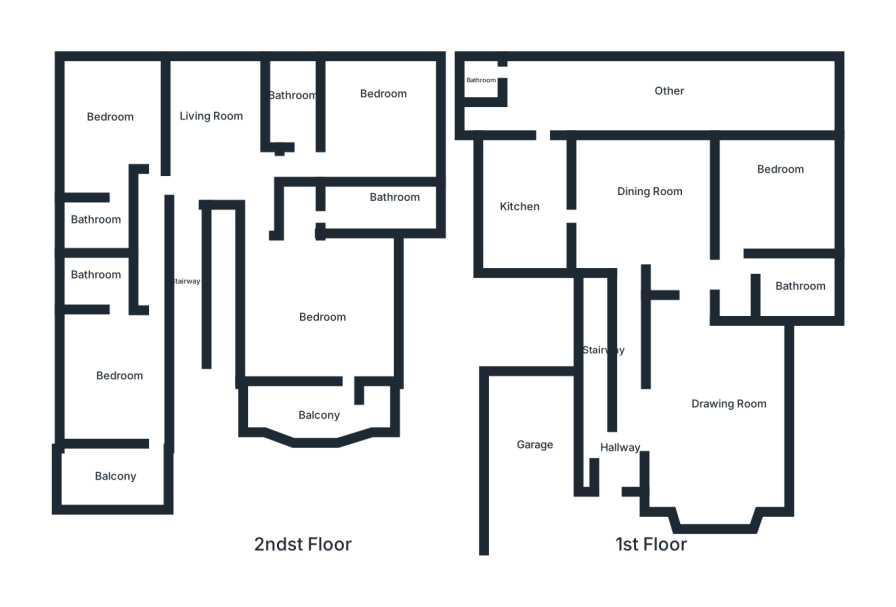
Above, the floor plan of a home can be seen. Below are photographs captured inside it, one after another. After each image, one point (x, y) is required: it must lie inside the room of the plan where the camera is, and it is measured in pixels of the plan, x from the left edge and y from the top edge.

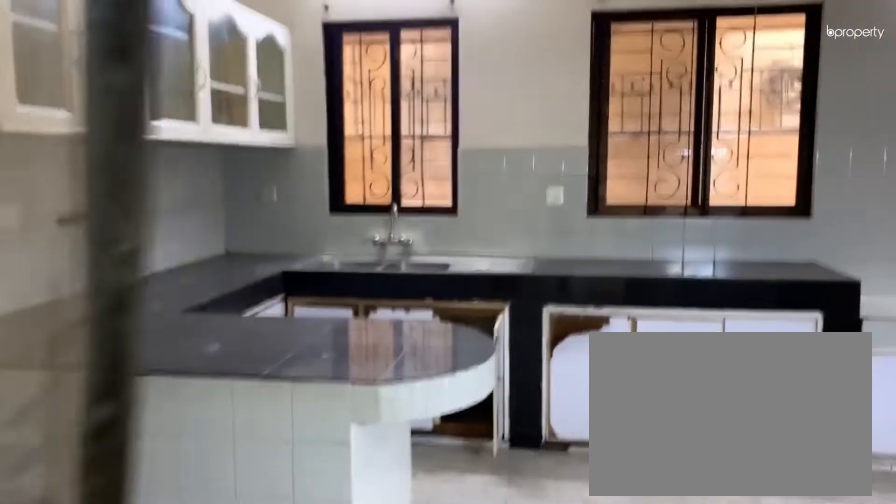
(505, 205)
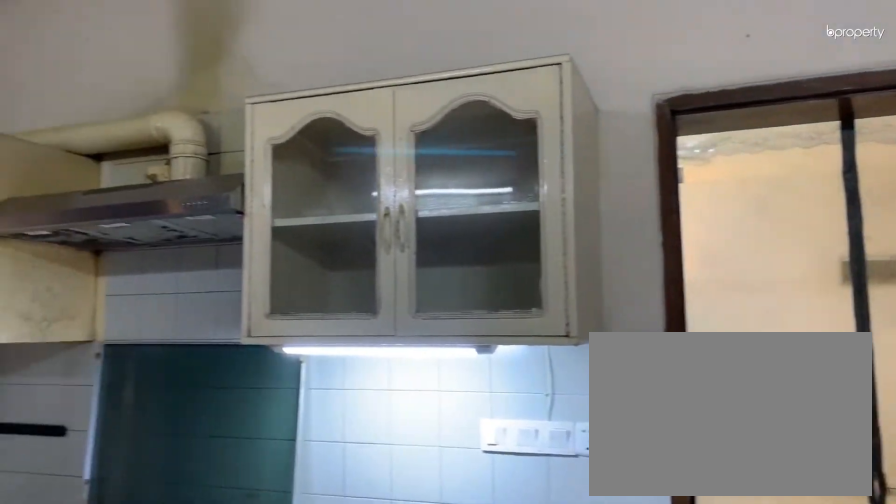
(505, 205)
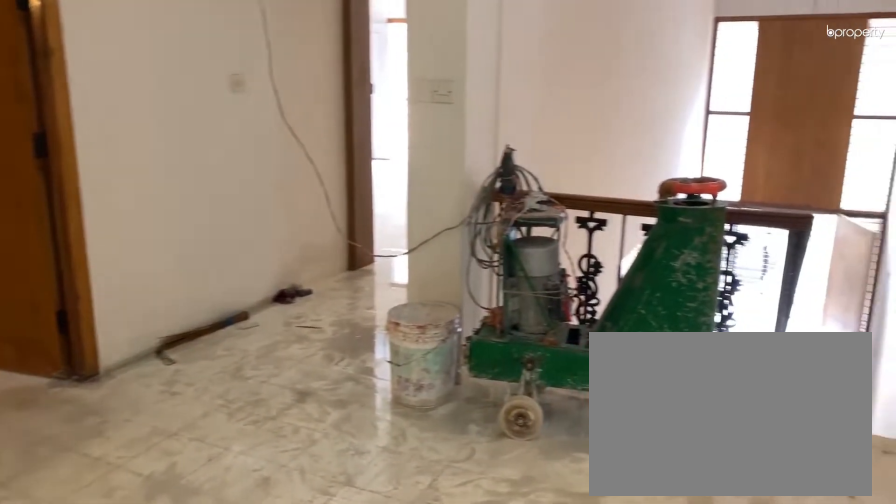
(212, 117)
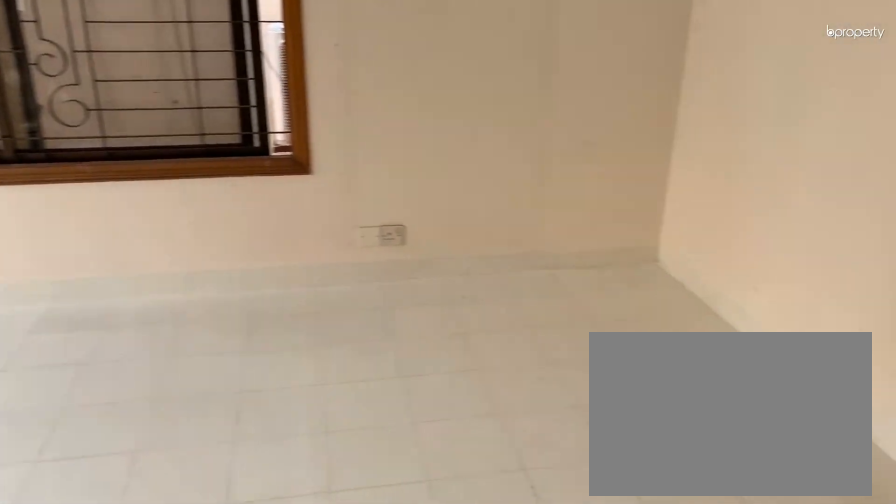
(114, 381)
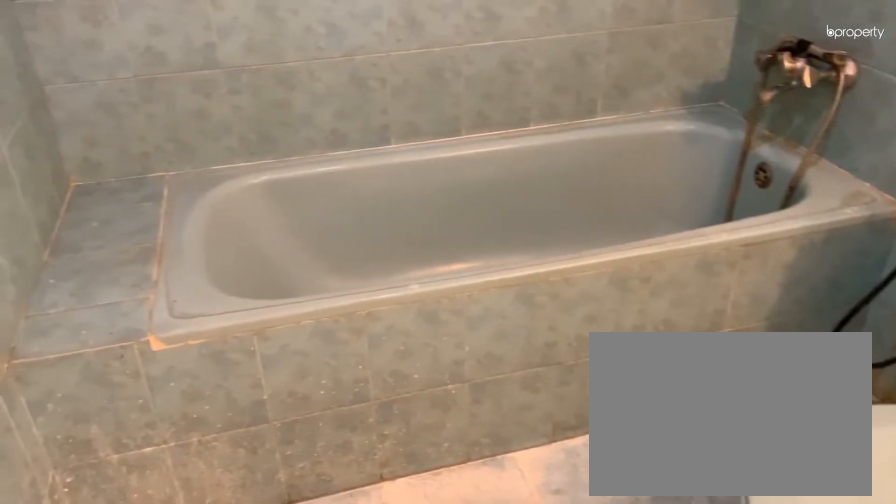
(94, 276)
